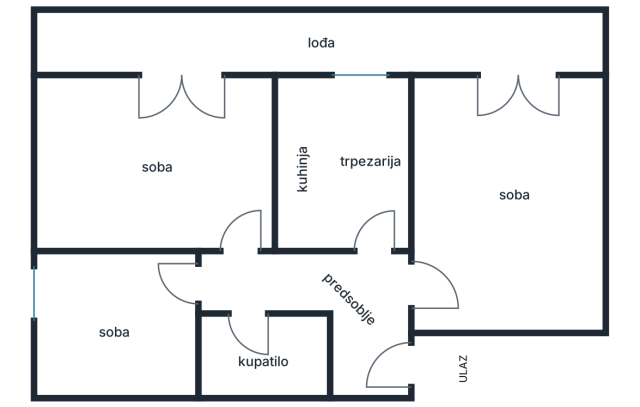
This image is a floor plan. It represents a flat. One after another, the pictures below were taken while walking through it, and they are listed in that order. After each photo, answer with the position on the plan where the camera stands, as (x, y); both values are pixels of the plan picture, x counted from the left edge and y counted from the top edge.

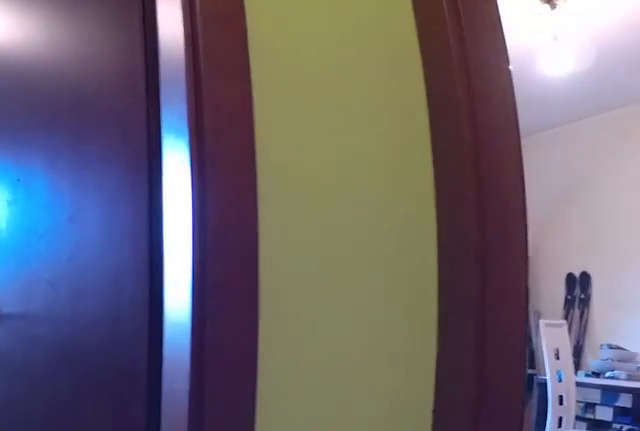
(369, 297)
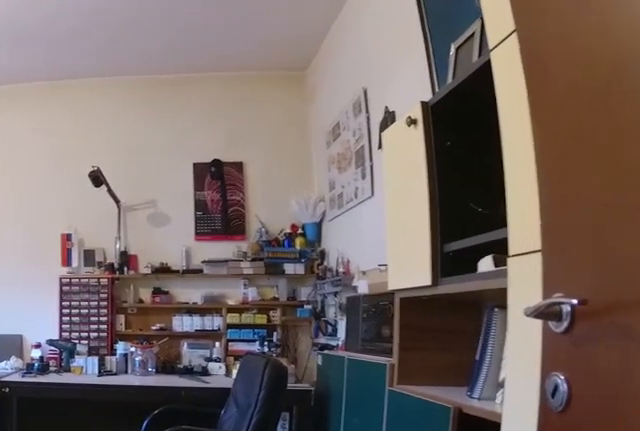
(402, 281)
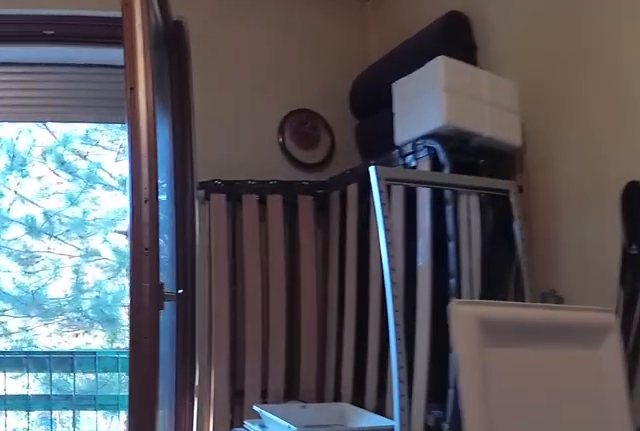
(481, 219)
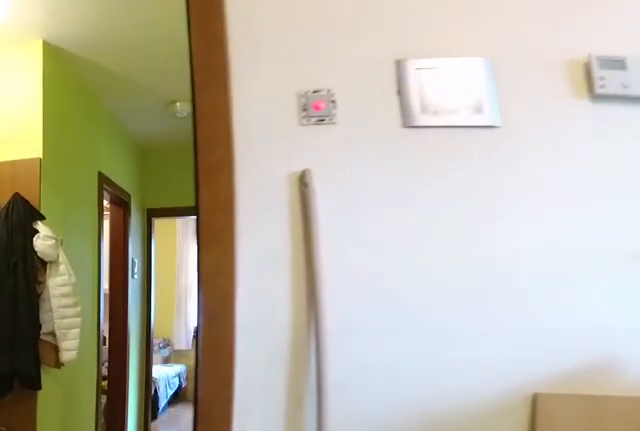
(485, 208)
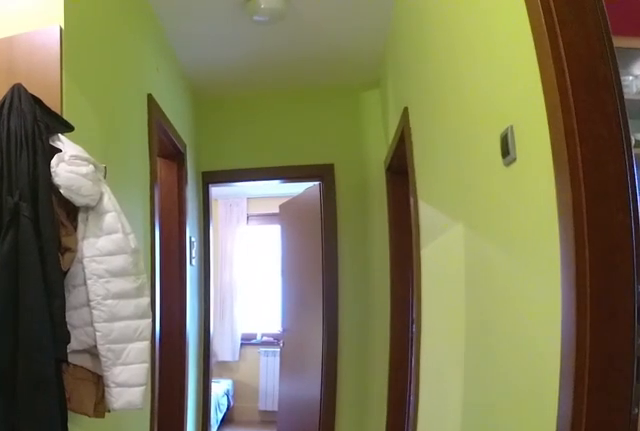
(395, 282)
